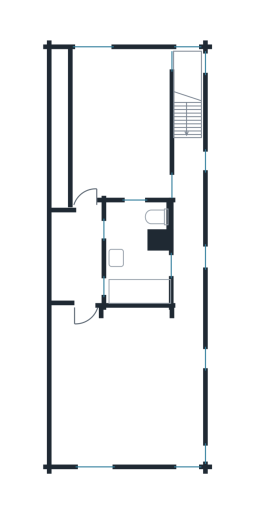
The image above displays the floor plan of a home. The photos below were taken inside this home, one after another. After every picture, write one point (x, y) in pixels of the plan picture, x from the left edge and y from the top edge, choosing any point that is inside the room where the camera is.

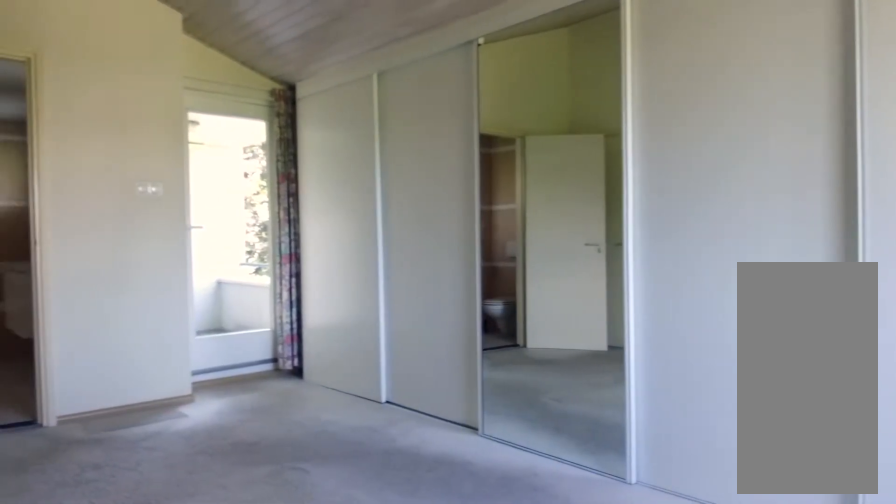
(111, 127)
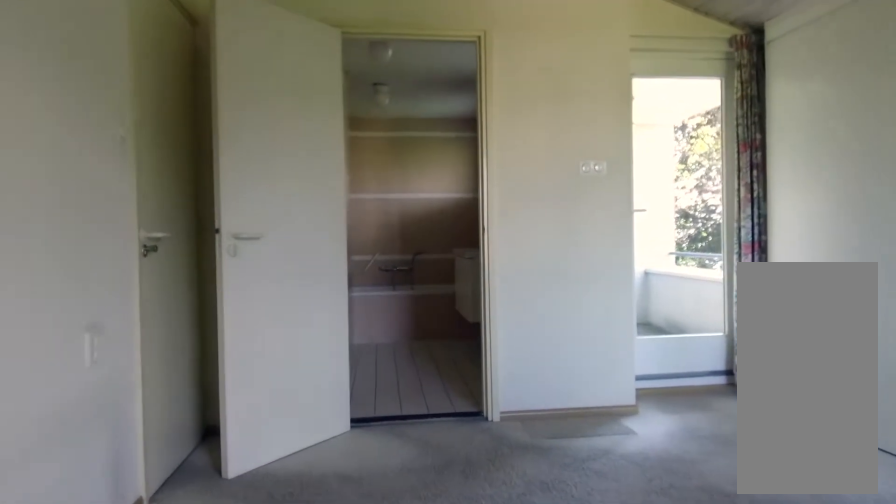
(111, 127)
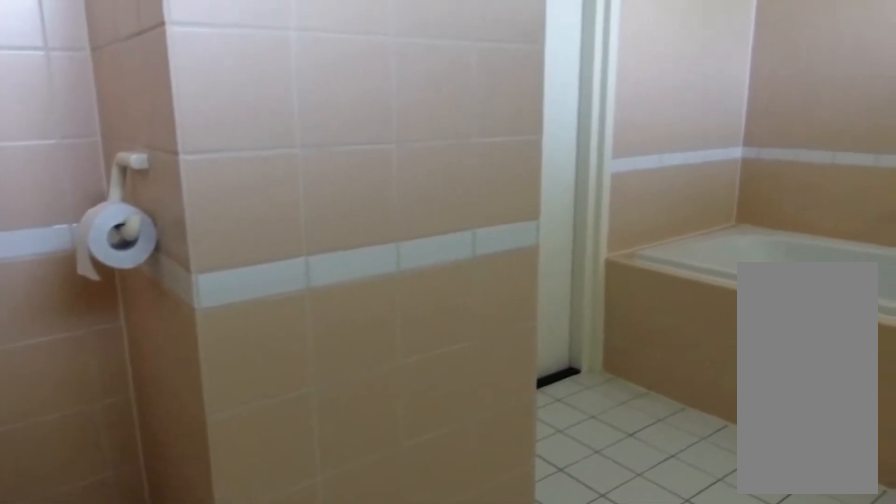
(137, 242)
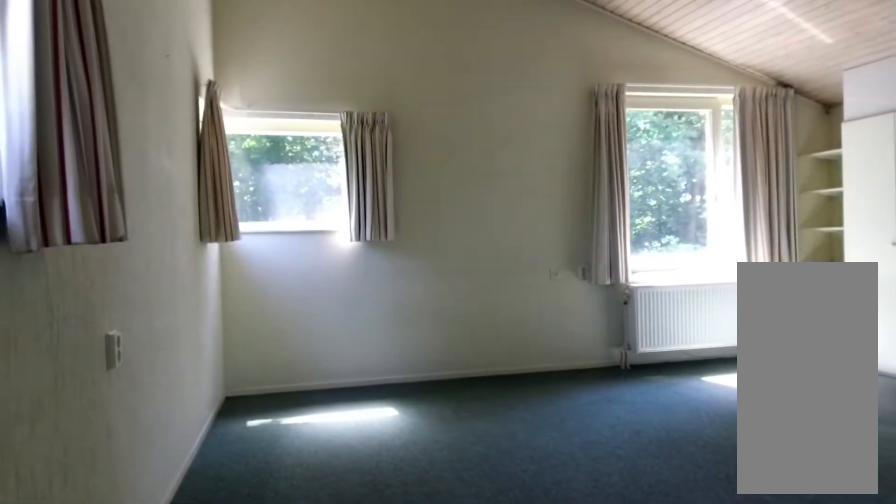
(128, 385)
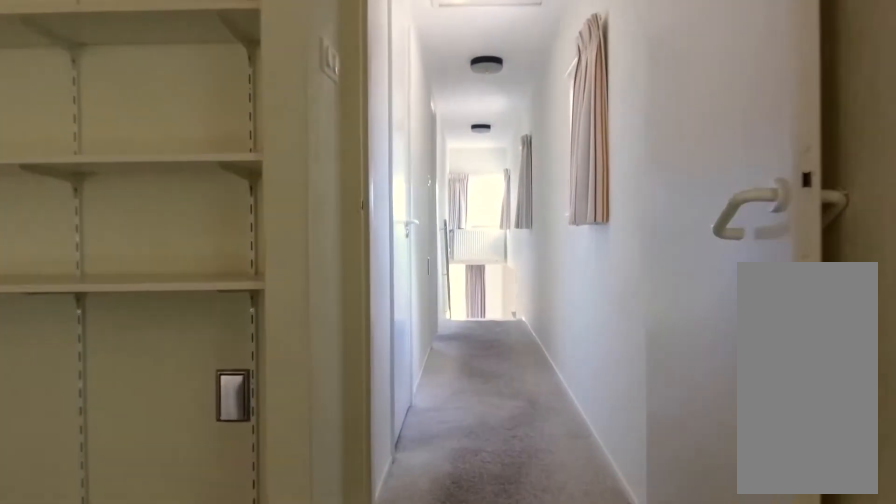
(128, 385)
